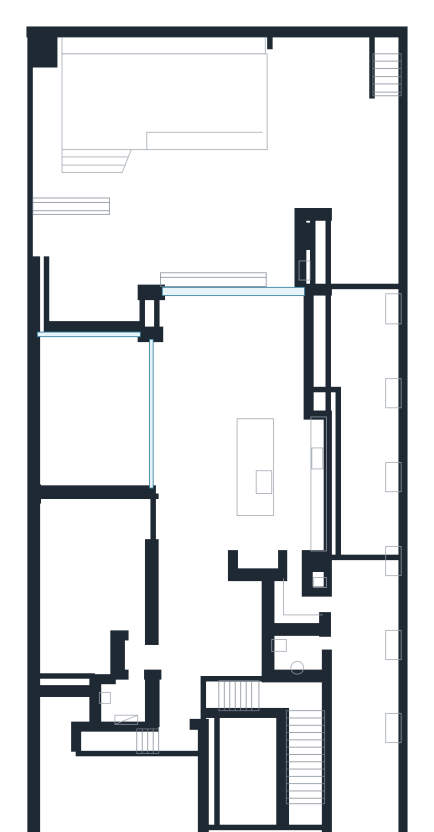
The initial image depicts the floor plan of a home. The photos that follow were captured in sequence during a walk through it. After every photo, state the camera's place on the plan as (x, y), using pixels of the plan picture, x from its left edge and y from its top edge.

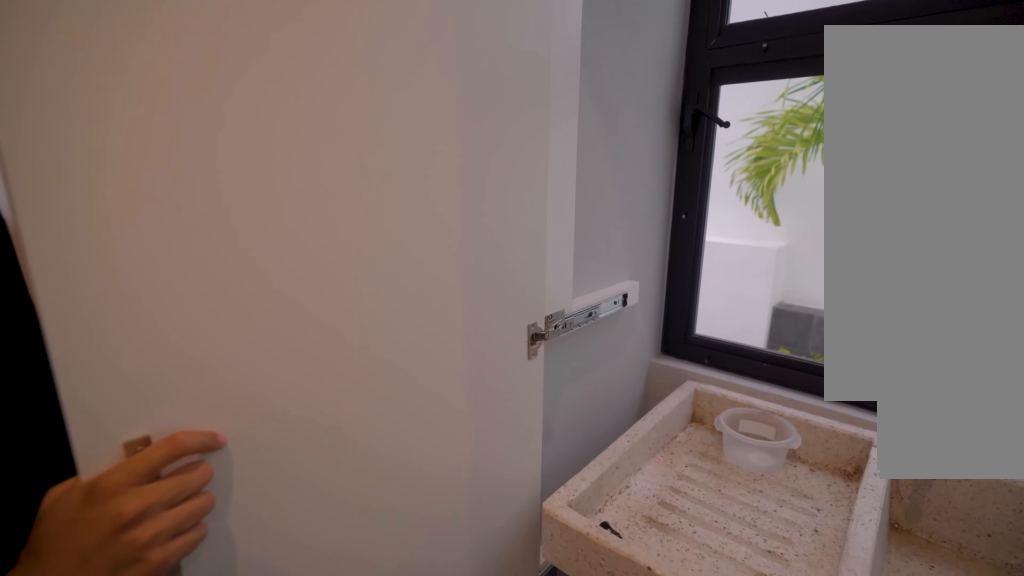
(295, 585)
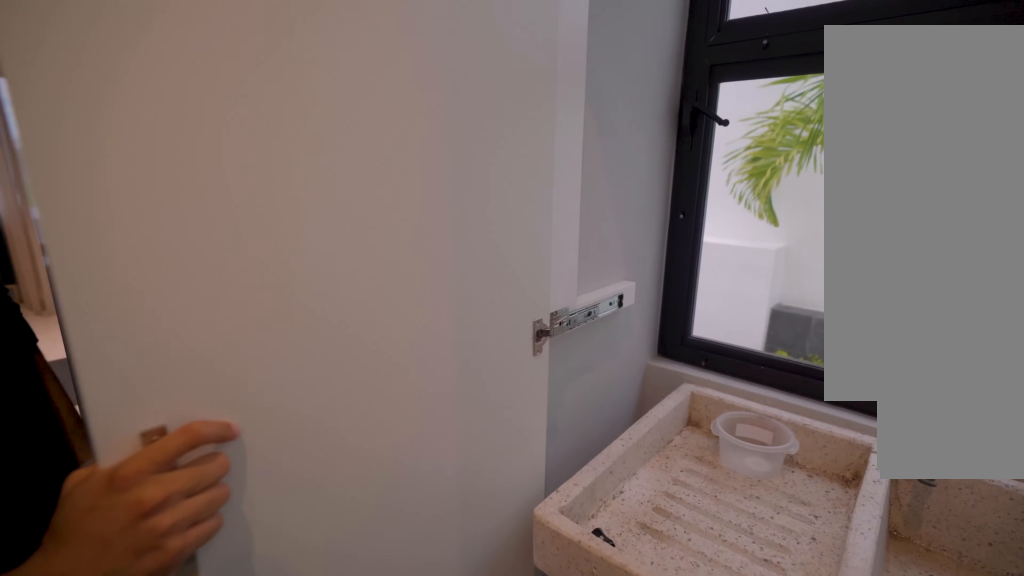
(295, 585)
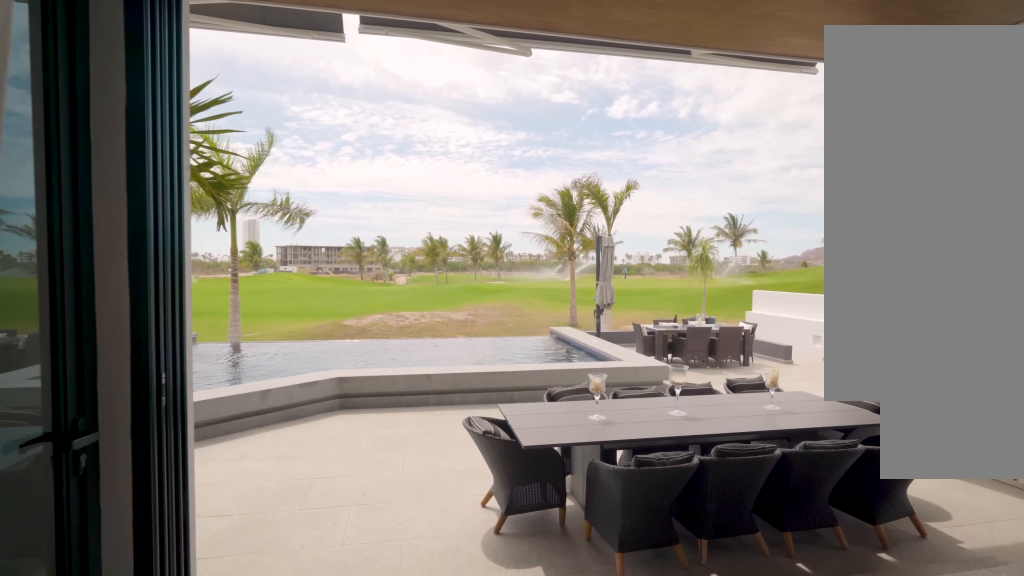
(190, 285)
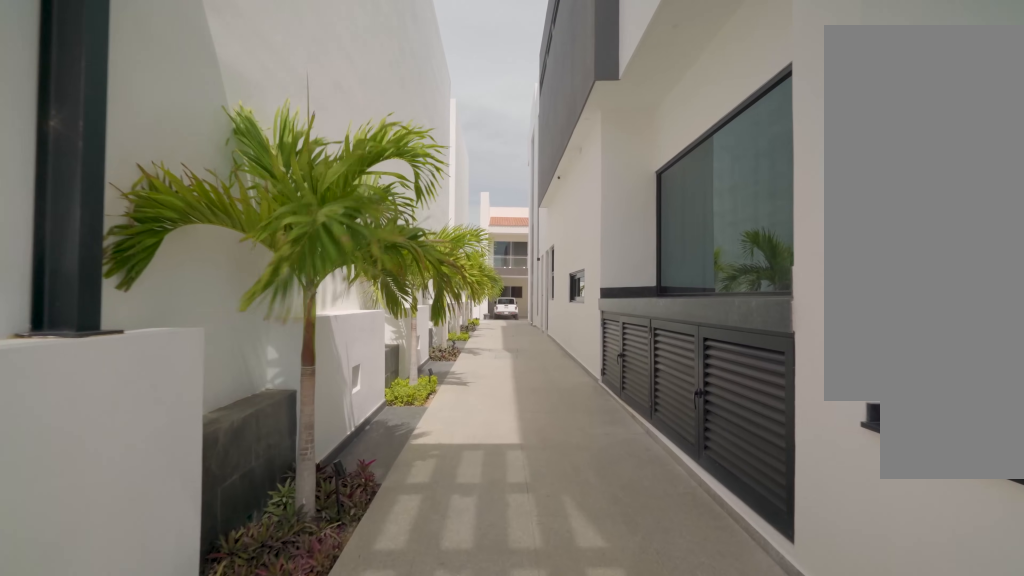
(361, 284)
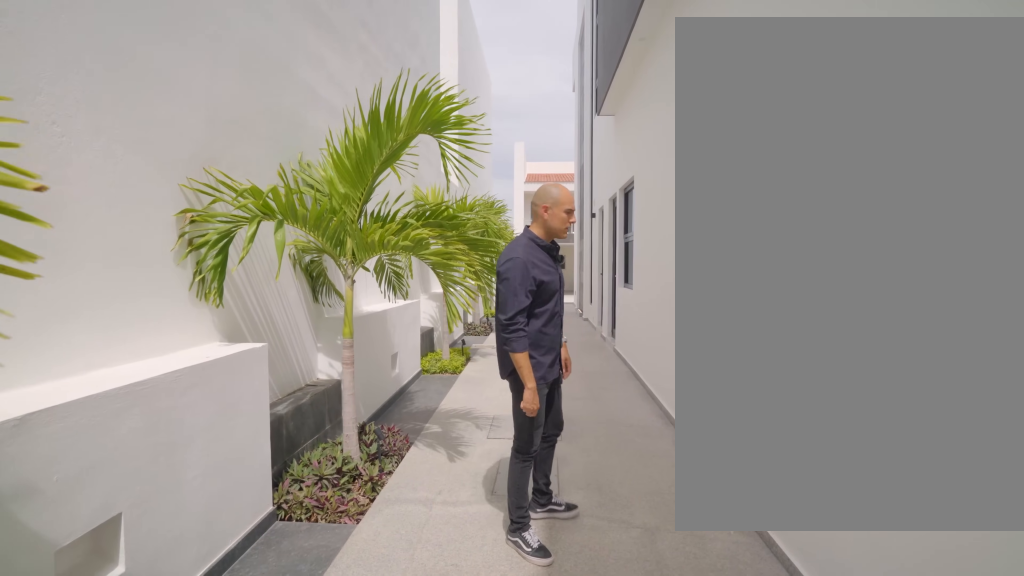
(365, 585)
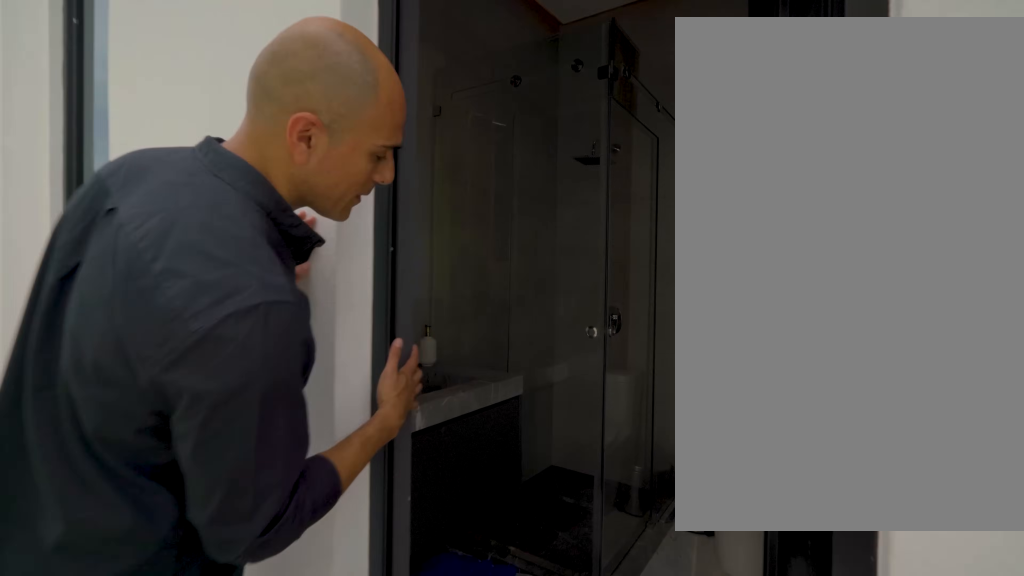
(328, 643)
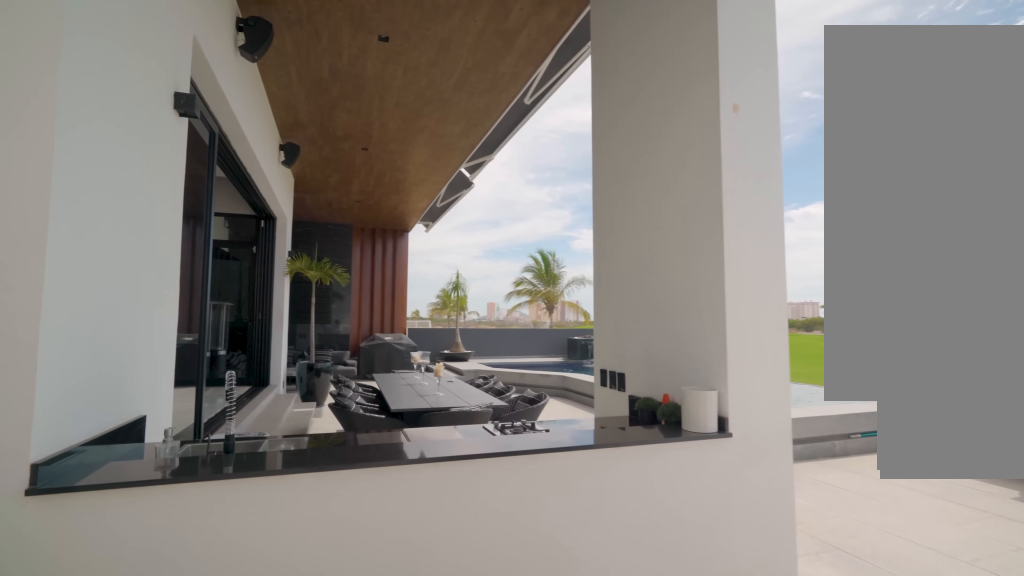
(360, 256)
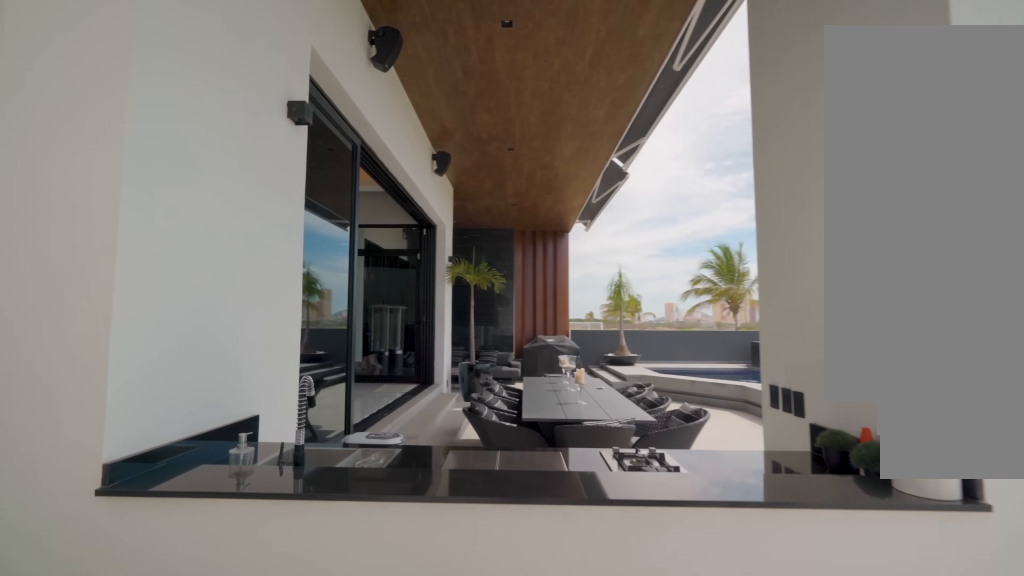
(356, 234)
